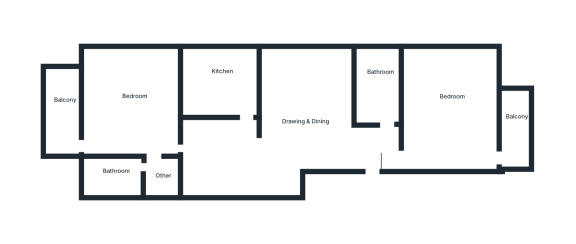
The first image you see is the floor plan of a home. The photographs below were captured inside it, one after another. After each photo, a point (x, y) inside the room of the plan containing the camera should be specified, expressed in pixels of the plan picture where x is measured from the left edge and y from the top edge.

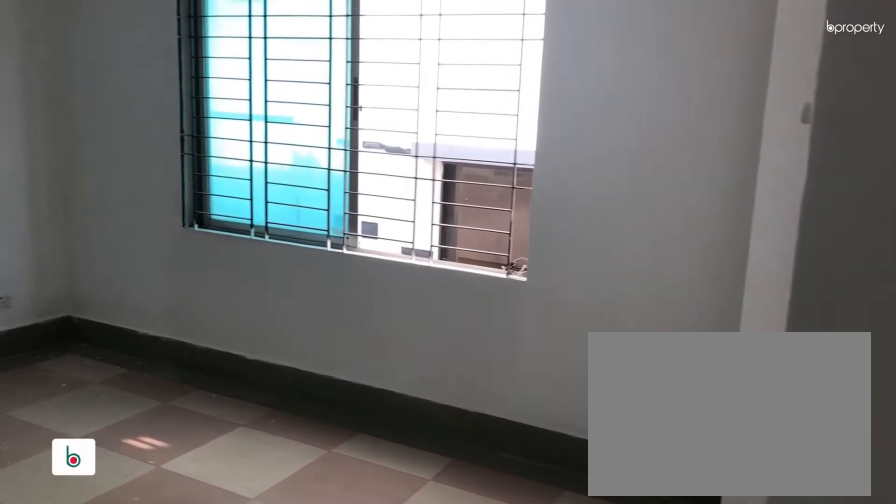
(368, 147)
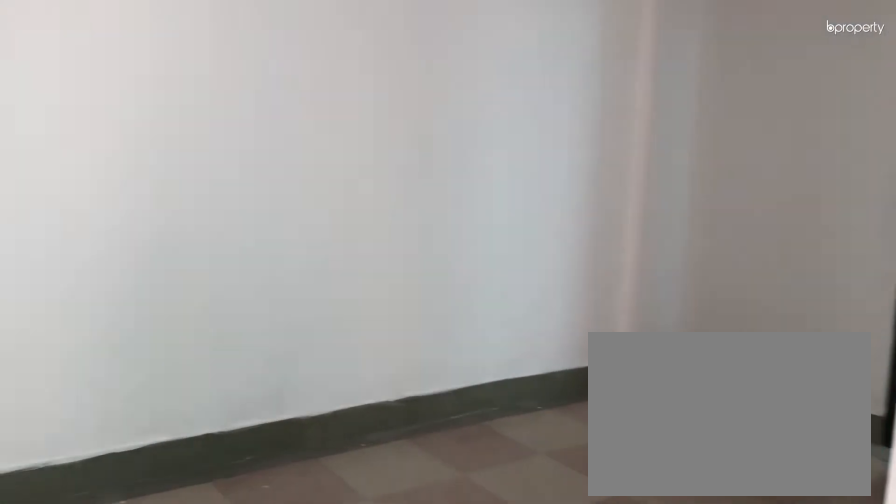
(300, 114)
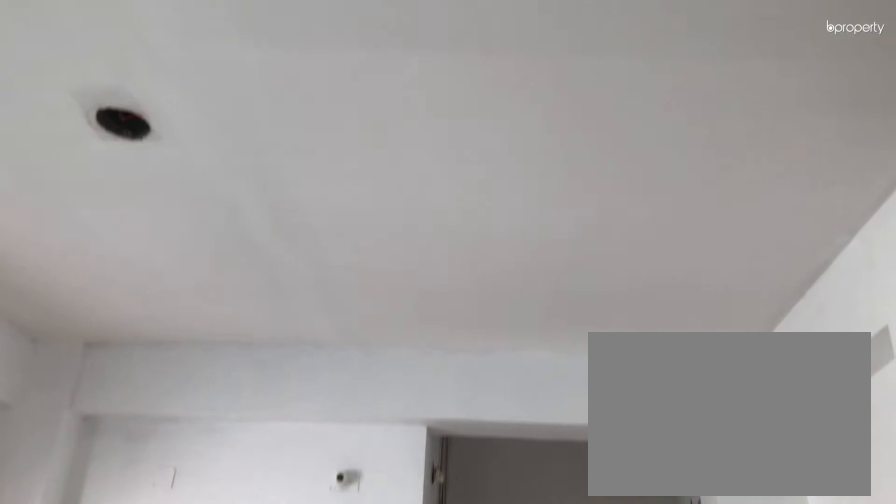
(300, 114)
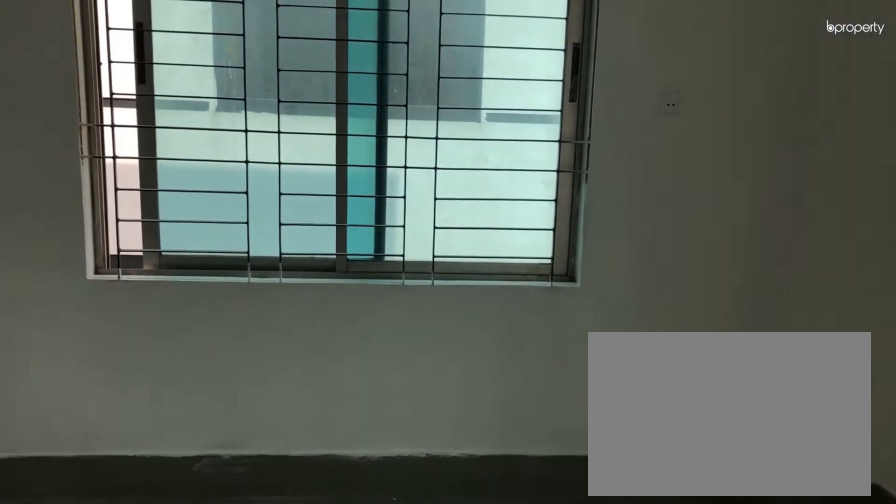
(454, 105)
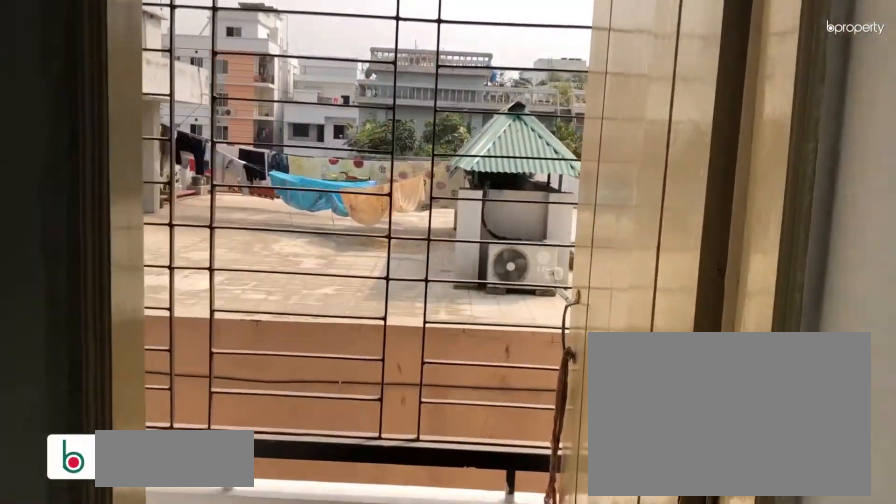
(517, 120)
